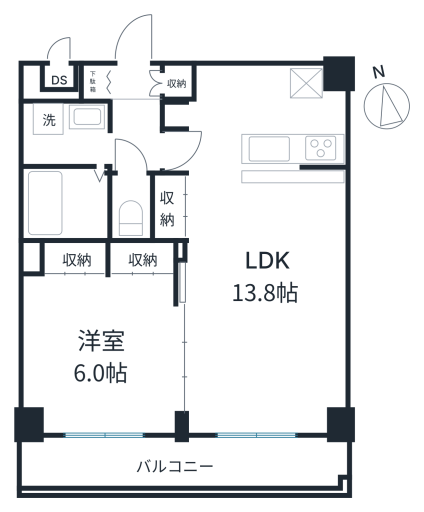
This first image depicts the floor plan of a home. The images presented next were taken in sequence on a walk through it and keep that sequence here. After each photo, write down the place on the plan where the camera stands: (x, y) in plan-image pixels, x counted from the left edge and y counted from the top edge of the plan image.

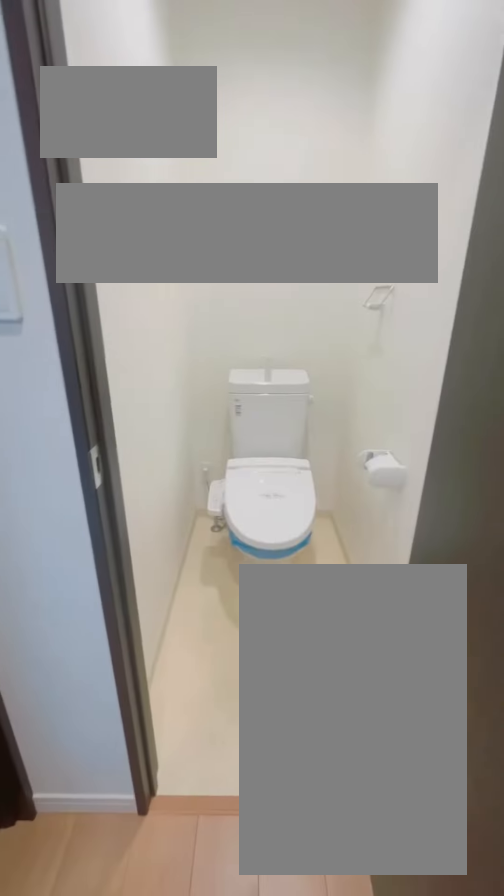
(129, 201)
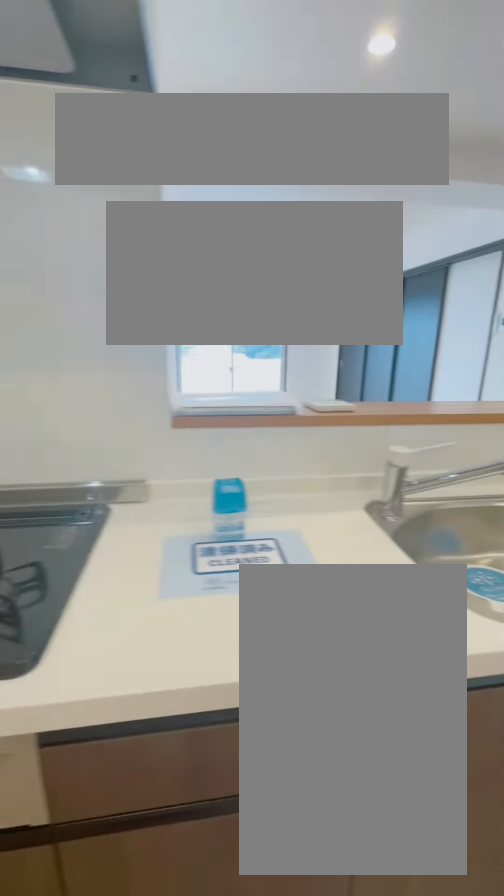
(261, 115)
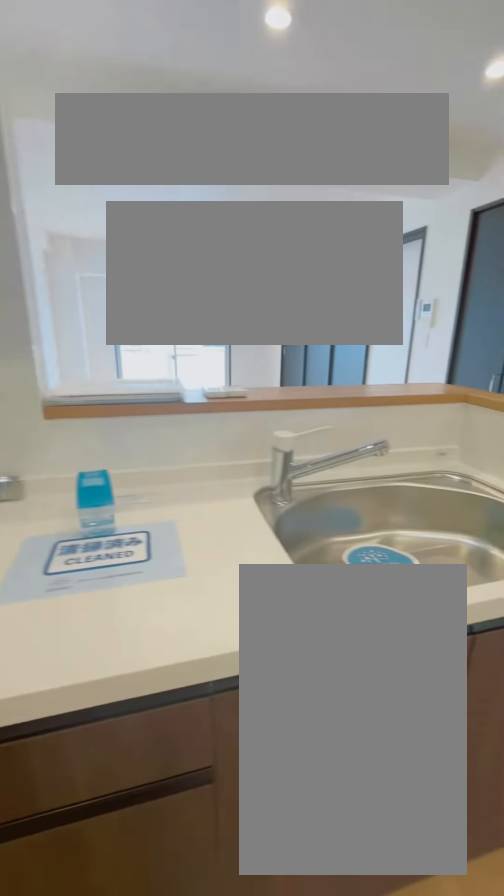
(262, 101)
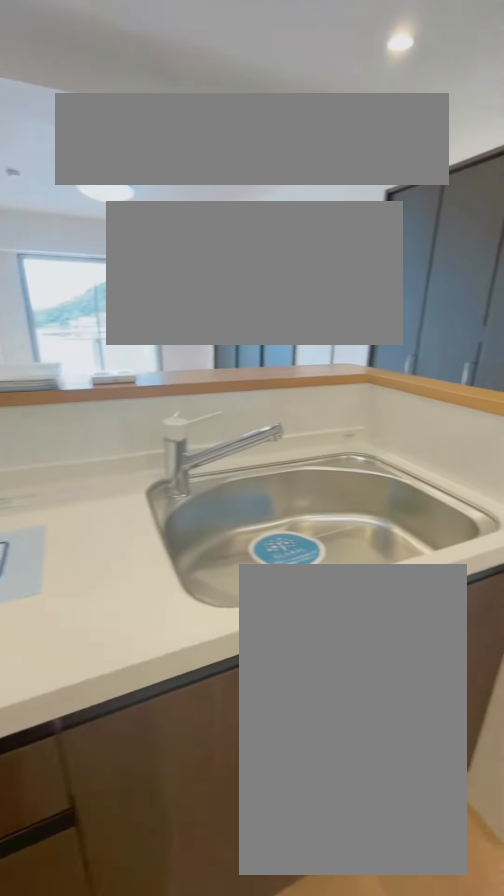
(262, 101)
